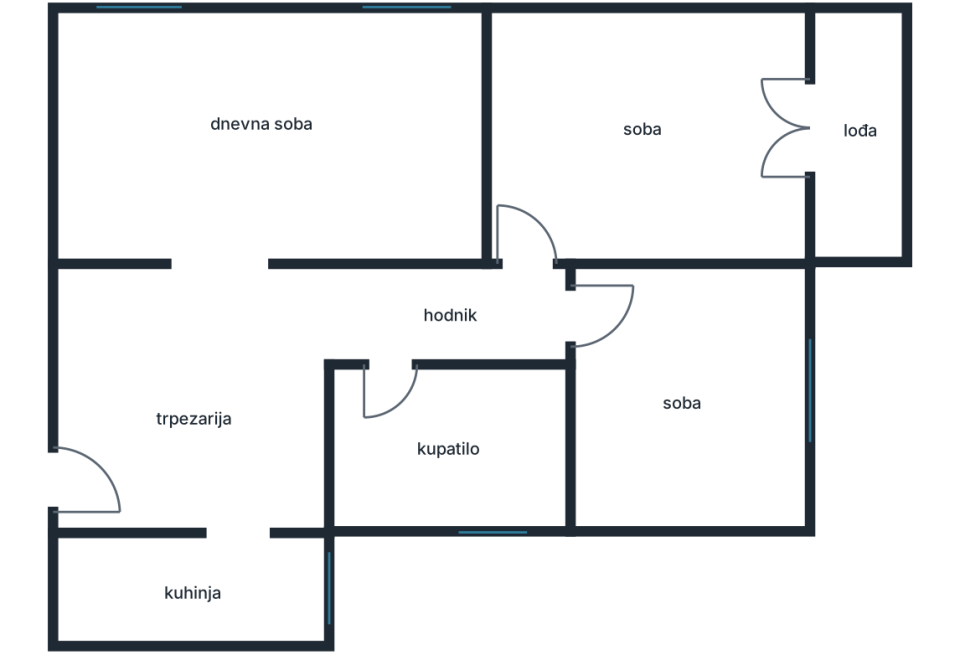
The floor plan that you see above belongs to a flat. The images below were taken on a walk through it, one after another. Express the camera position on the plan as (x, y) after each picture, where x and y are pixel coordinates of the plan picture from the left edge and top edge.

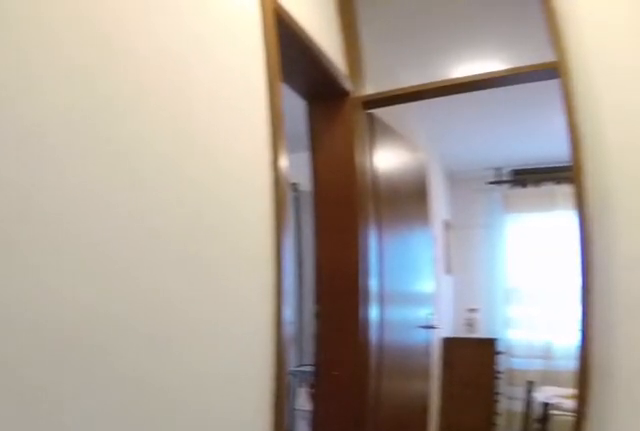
(382, 333)
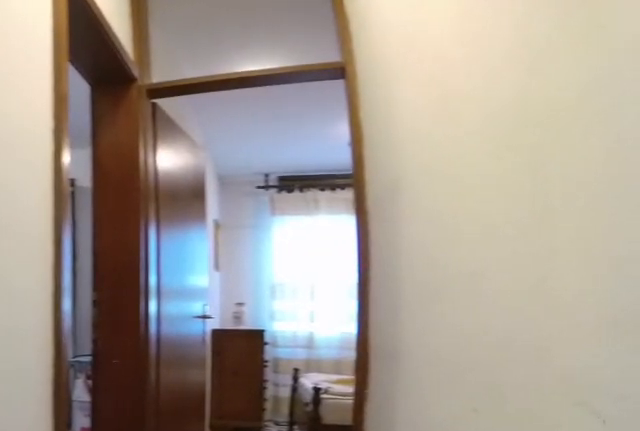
(384, 323)
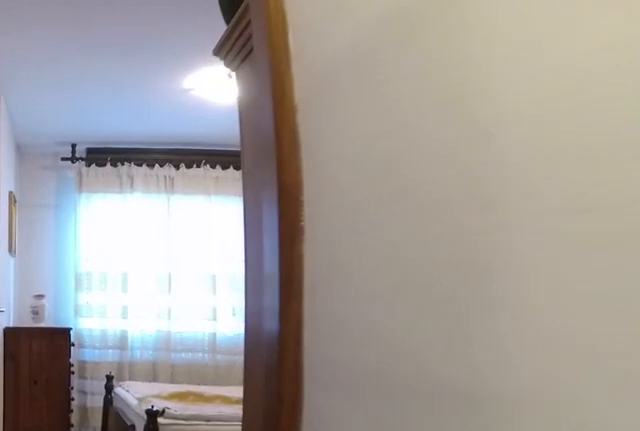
(448, 323)
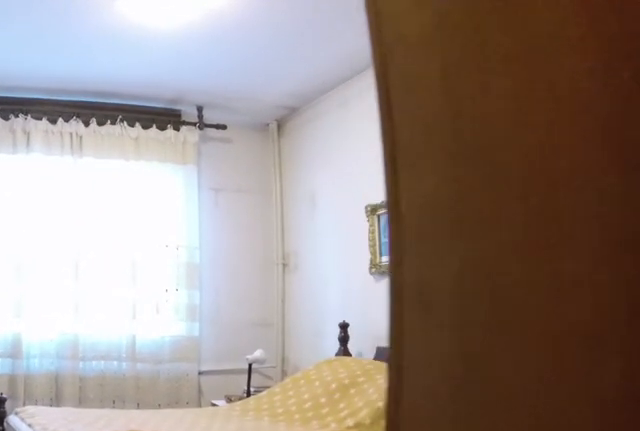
(515, 323)
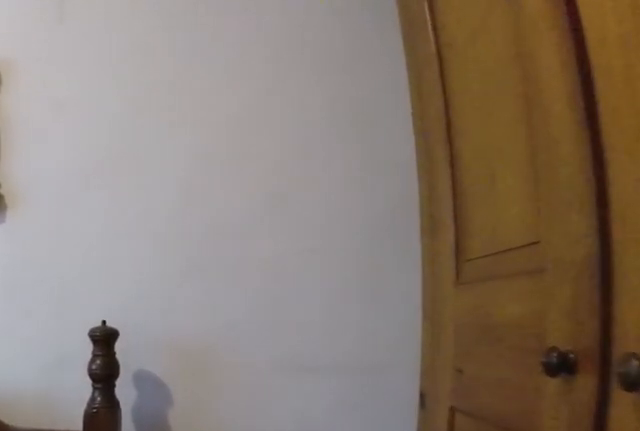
(600, 375)
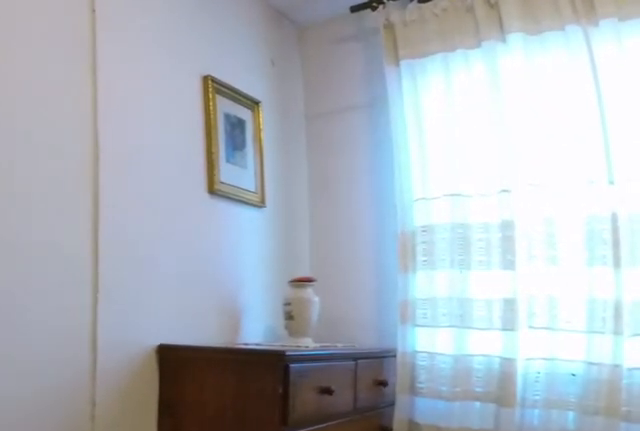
(604, 466)
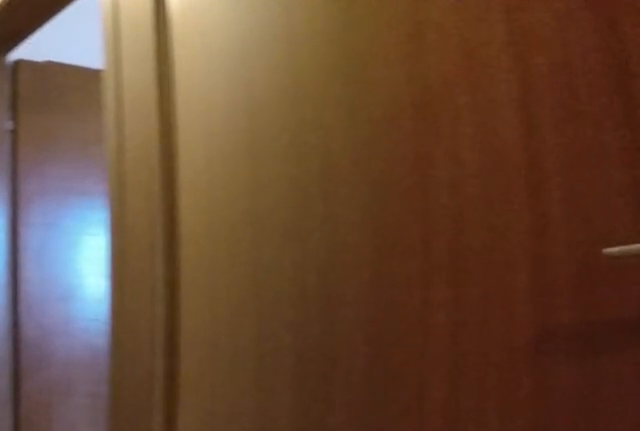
(640, 342)
